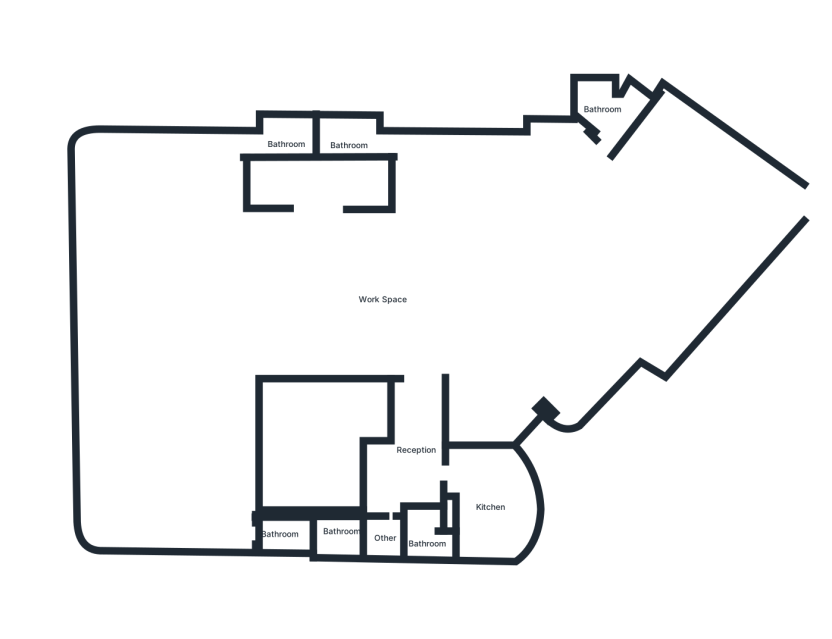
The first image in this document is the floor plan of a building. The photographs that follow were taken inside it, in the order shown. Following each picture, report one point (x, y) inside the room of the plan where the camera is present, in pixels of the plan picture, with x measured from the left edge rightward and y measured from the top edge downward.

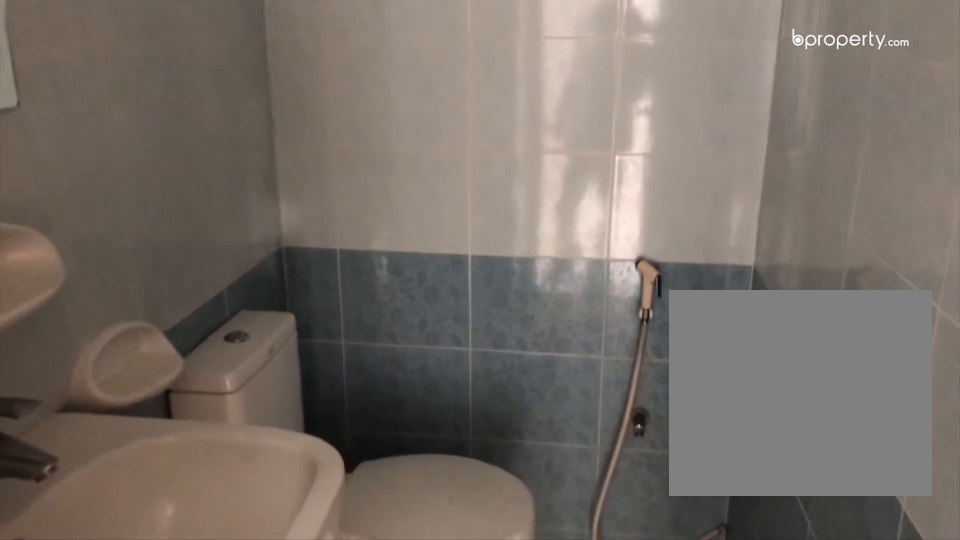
(287, 143)
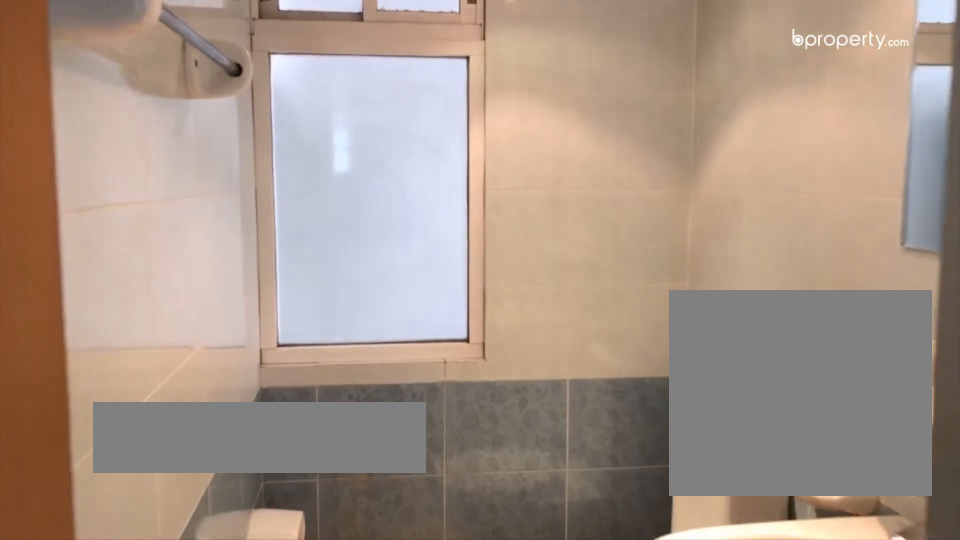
(278, 536)
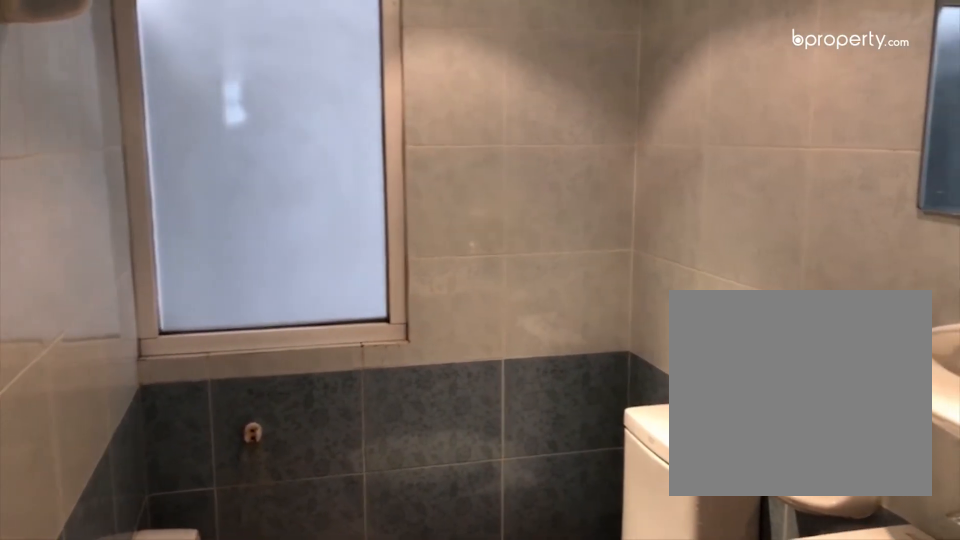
(278, 536)
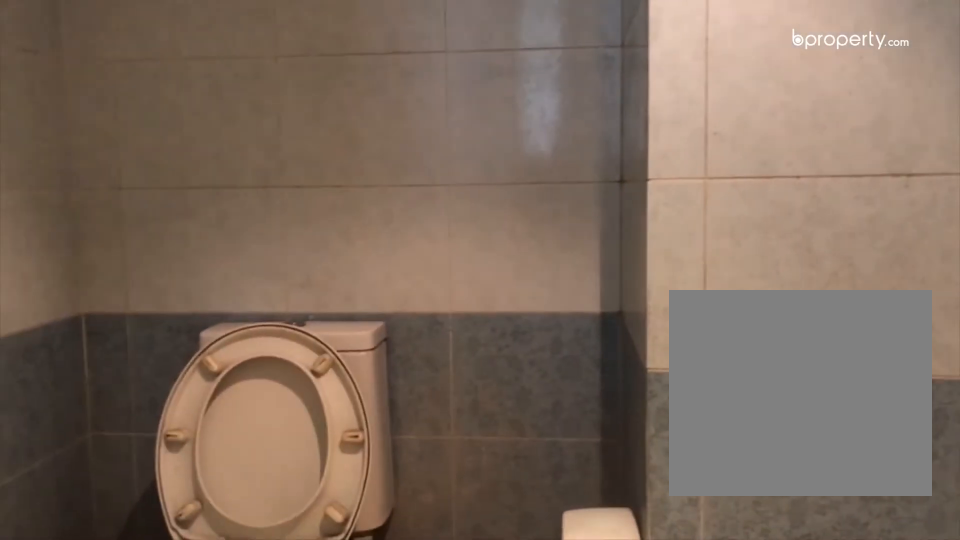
(598, 99)
